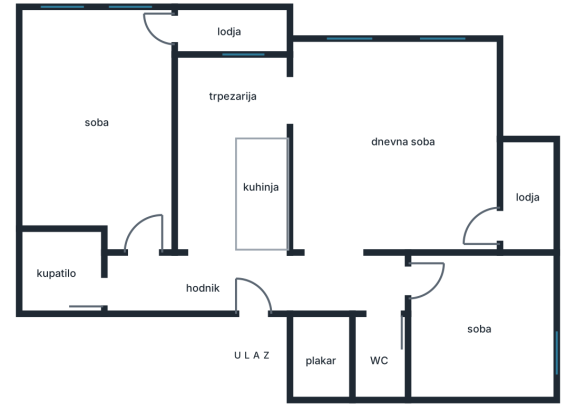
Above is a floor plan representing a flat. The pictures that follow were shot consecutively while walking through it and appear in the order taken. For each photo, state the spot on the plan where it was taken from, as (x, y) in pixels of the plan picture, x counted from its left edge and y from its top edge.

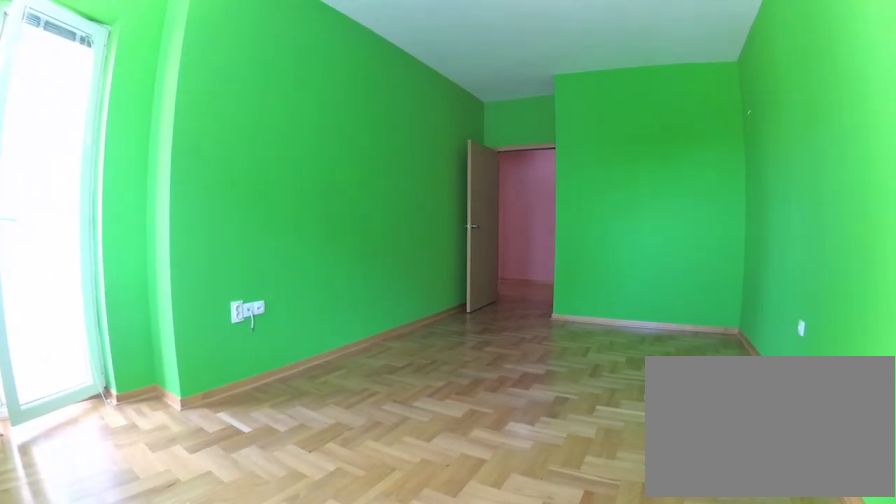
(47, 26)
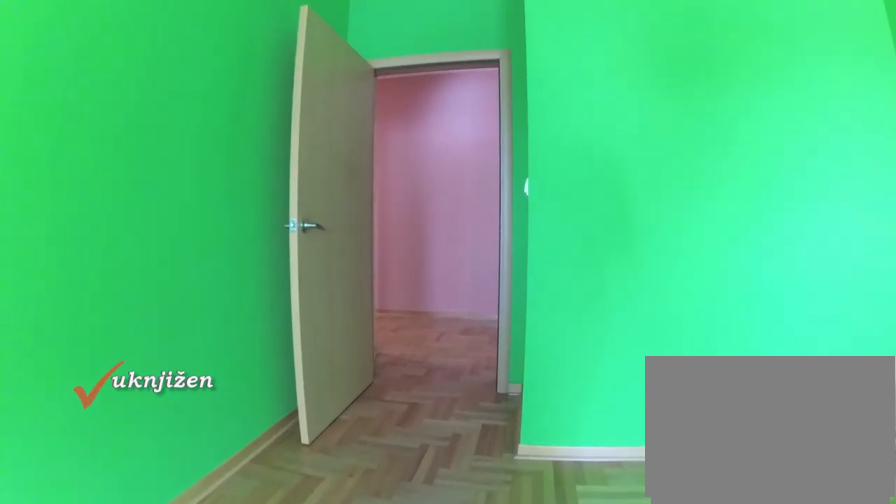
(107, 150)
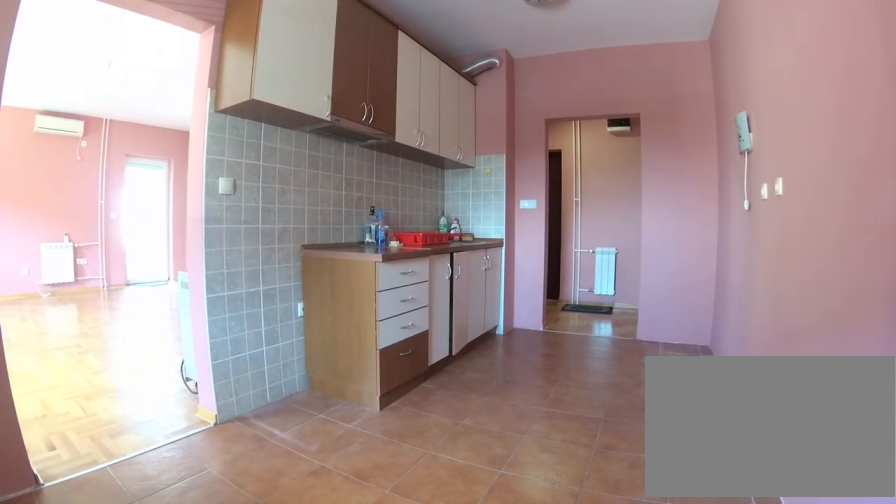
(196, 76)
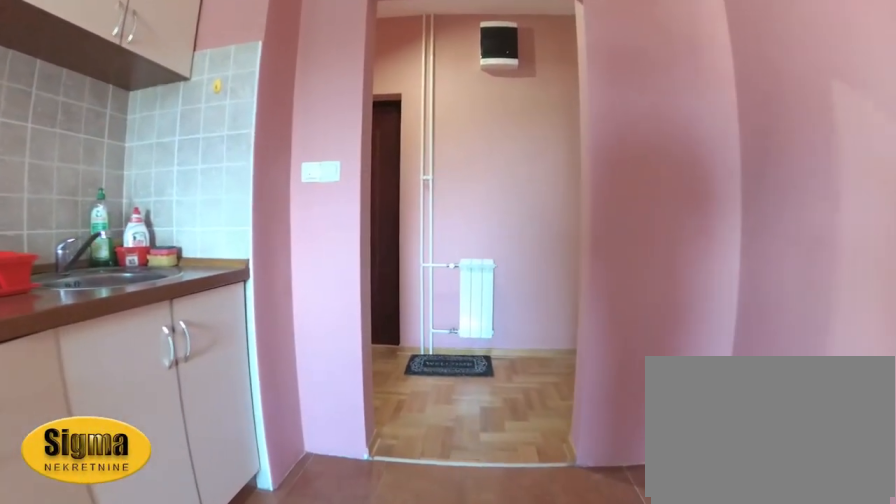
(206, 177)
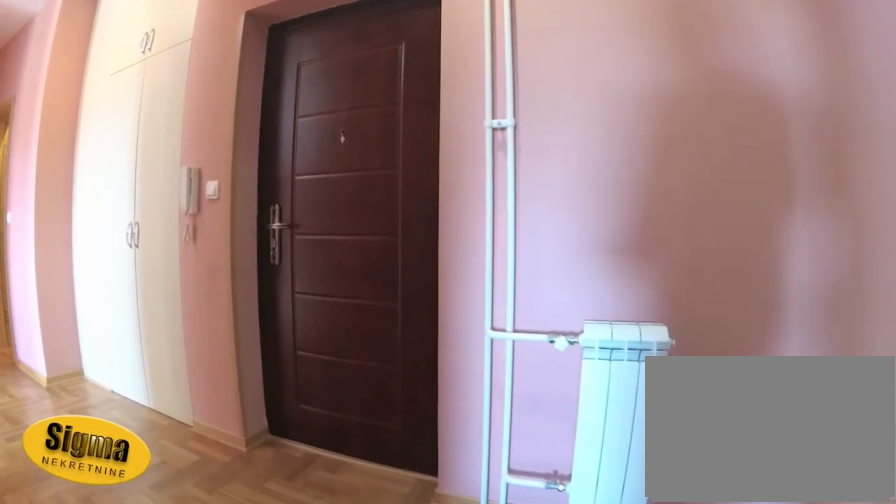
(201, 243)
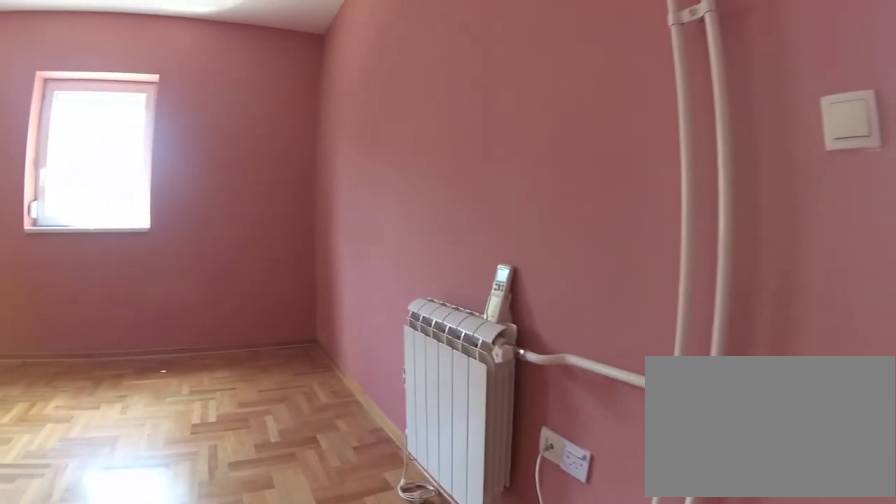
(478, 225)
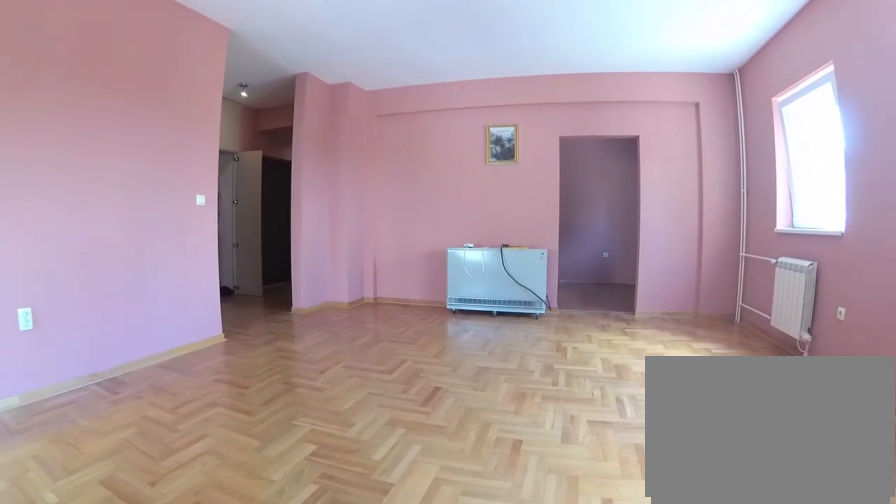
(461, 117)
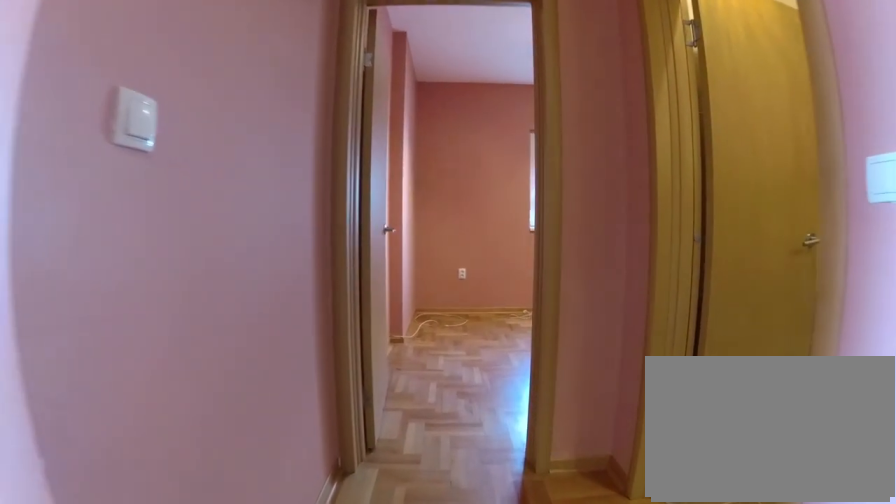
(333, 288)
